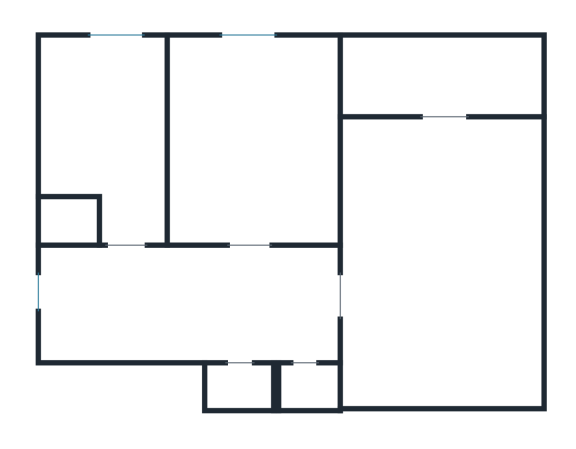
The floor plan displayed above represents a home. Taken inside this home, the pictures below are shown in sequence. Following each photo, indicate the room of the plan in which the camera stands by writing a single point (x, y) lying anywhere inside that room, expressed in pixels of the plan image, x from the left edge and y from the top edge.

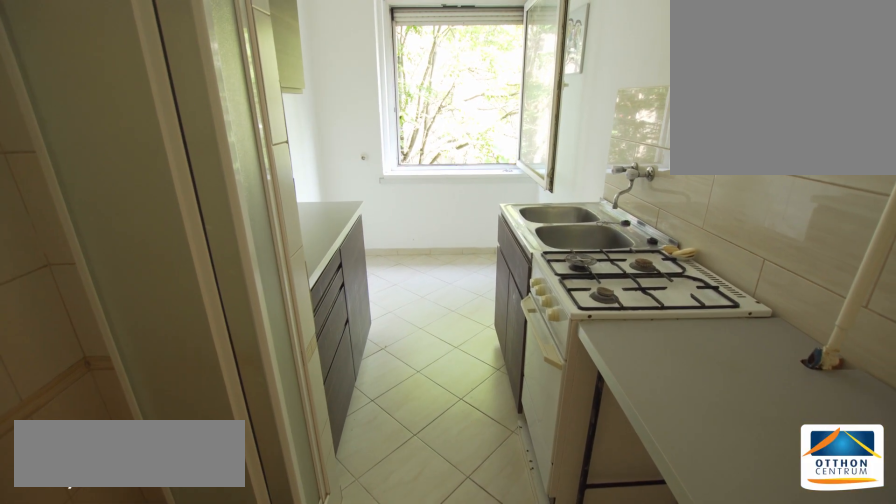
(96, 133)
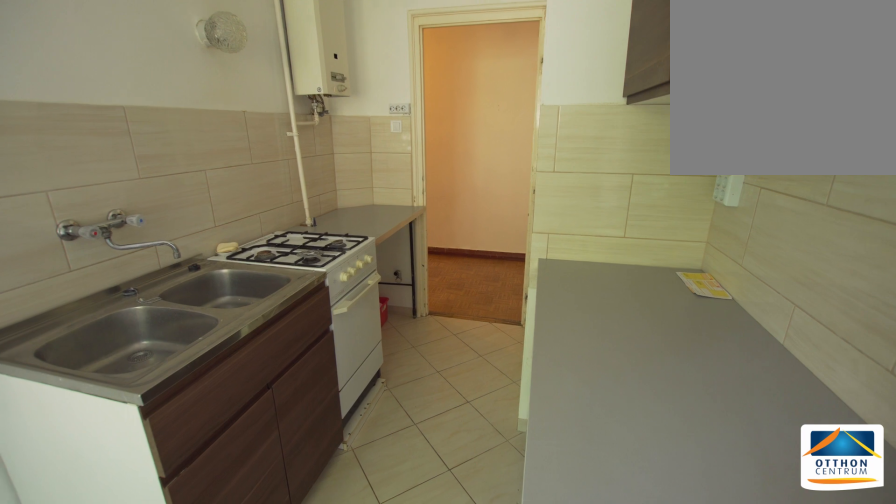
(95, 133)
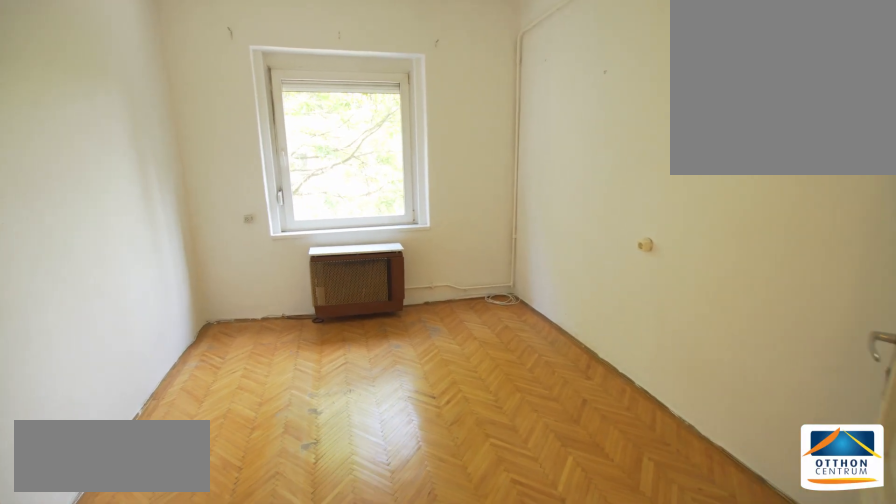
(255, 133)
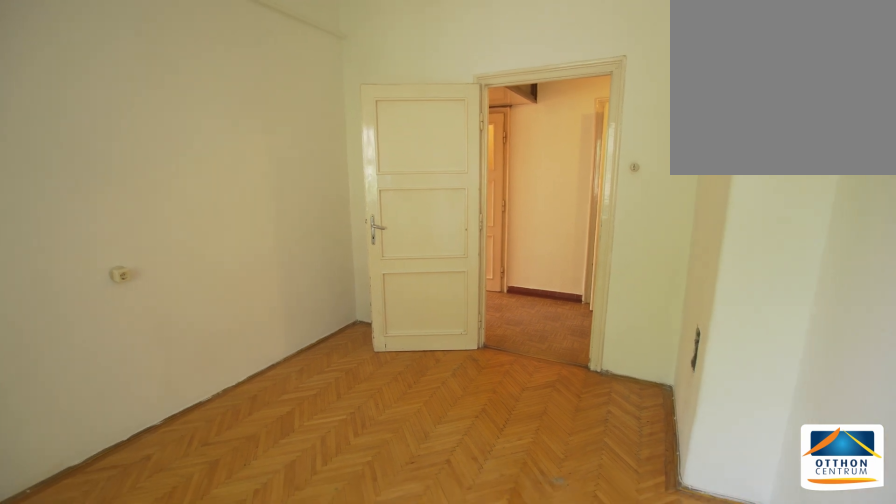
(254, 133)
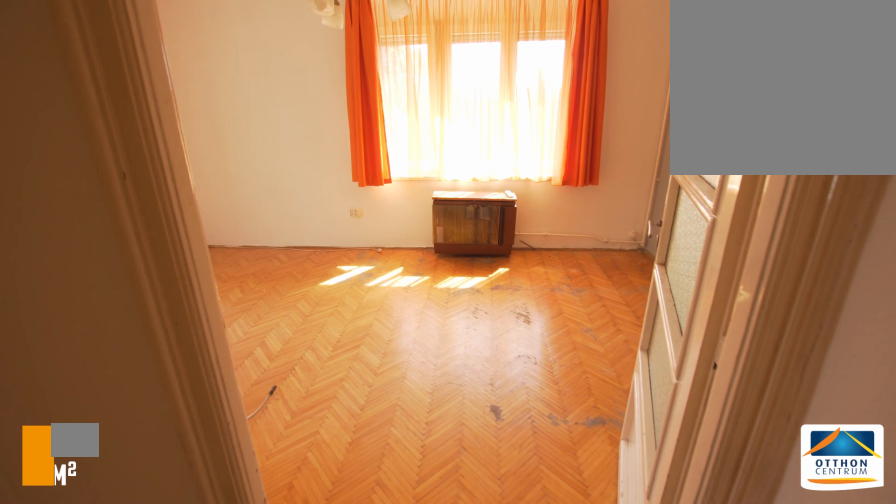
(442, 237)
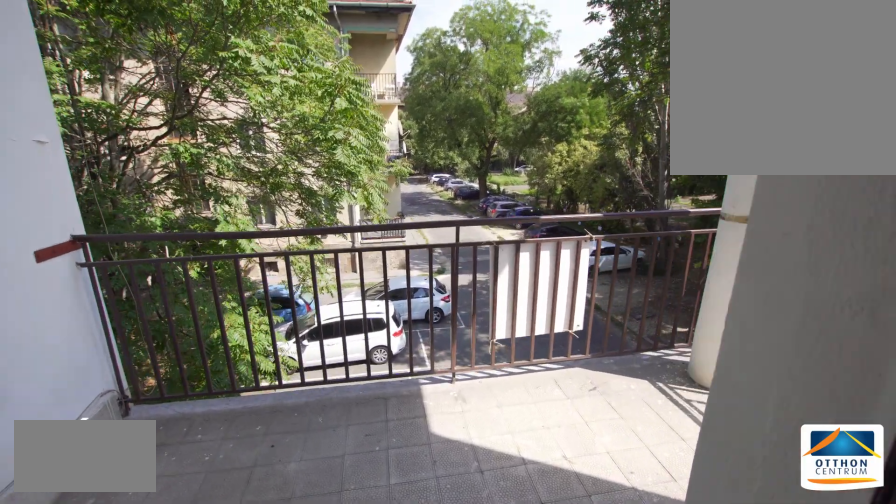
(443, 77)
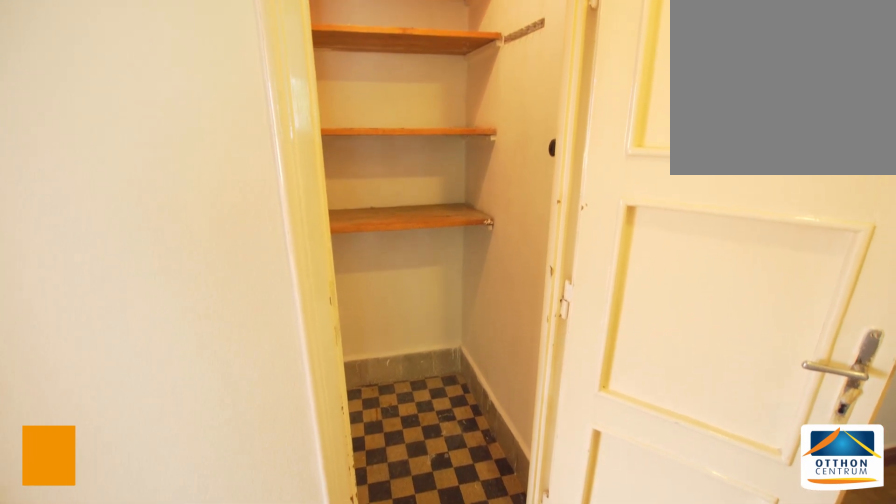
(242, 386)
